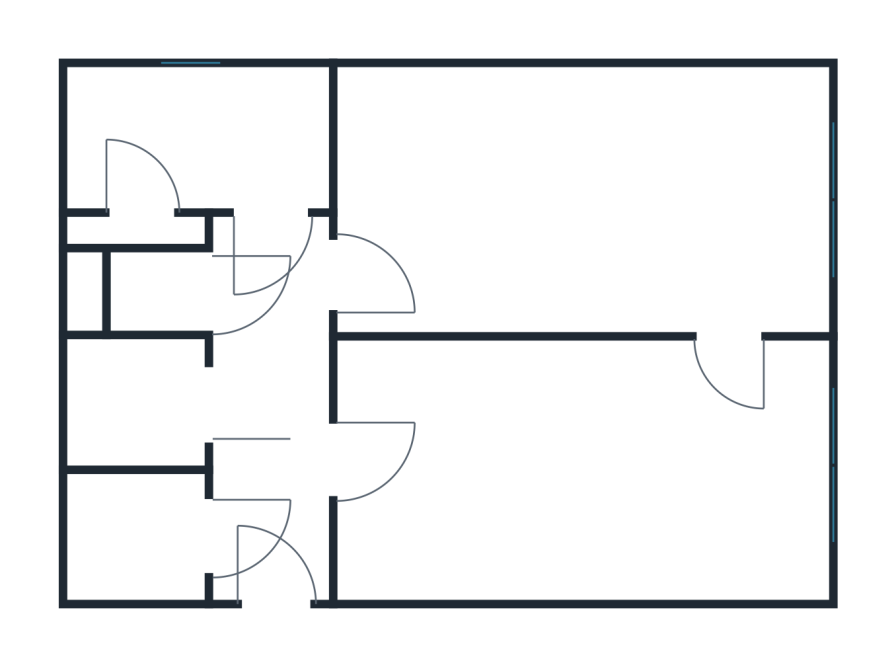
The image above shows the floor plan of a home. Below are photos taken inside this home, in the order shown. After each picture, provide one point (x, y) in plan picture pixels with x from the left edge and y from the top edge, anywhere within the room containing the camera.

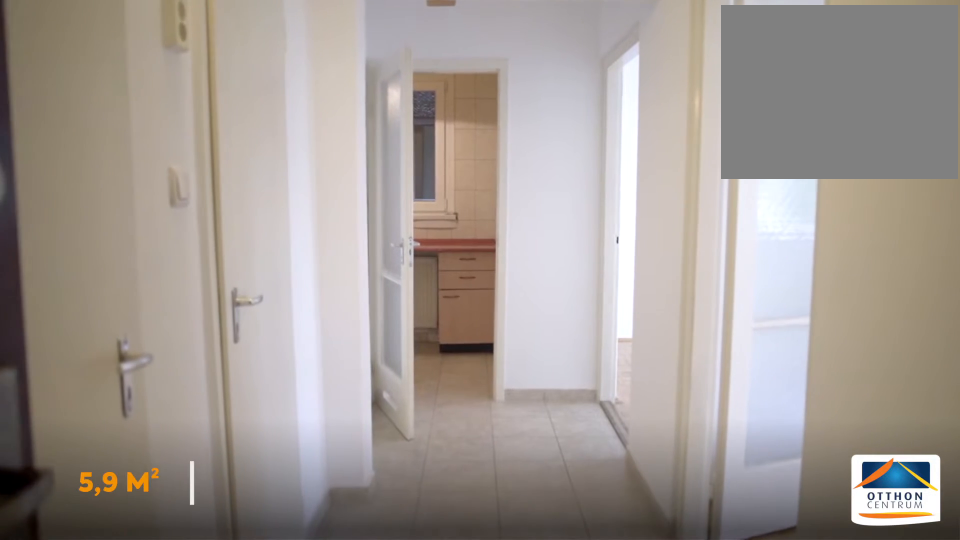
(276, 540)
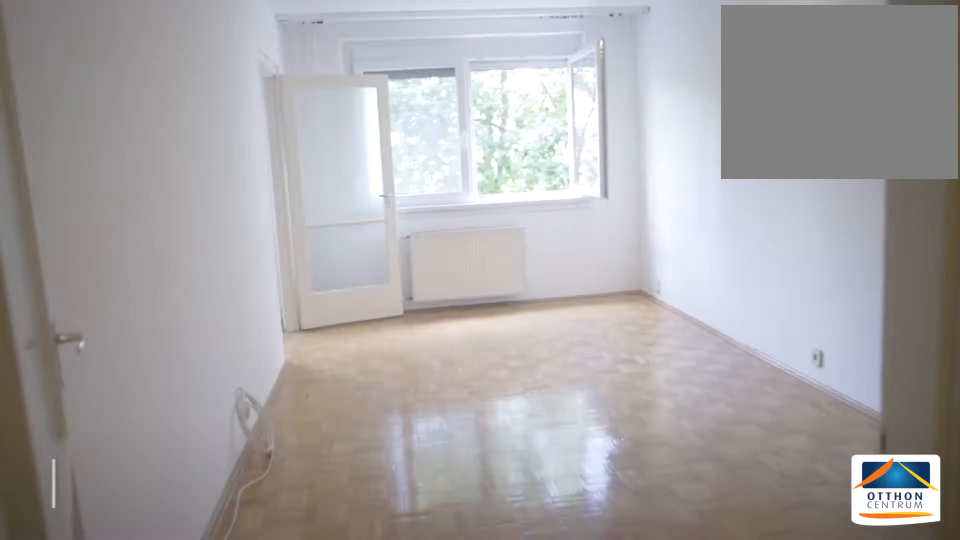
(276, 540)
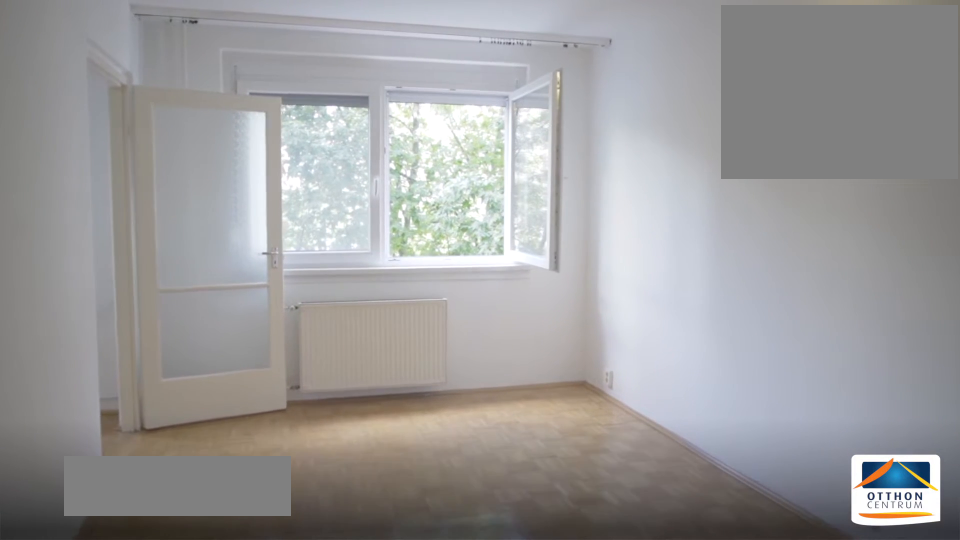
(565, 479)
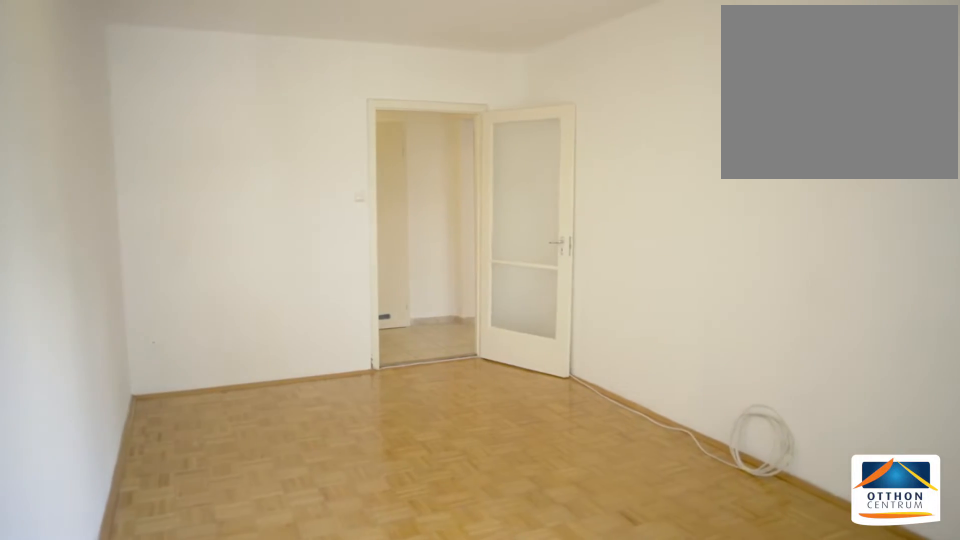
(565, 479)
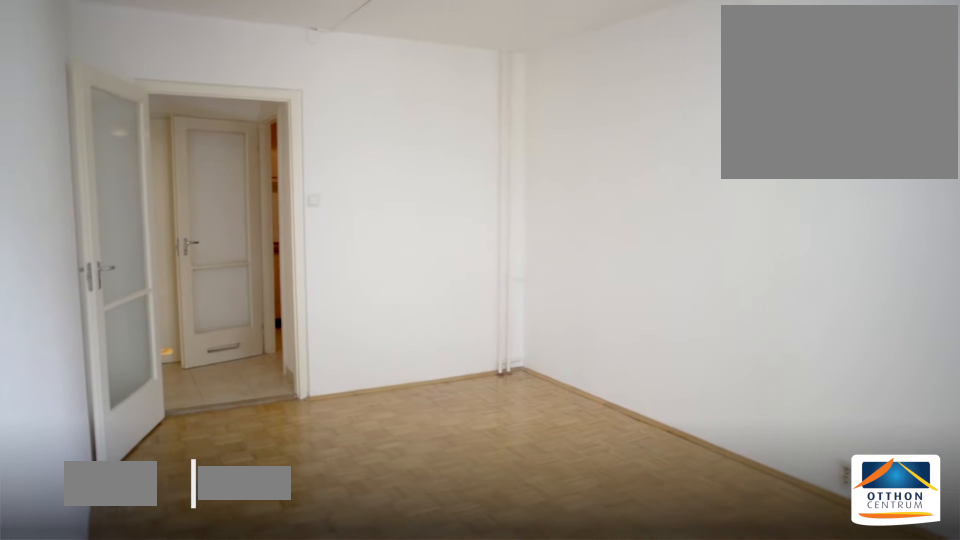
(601, 197)
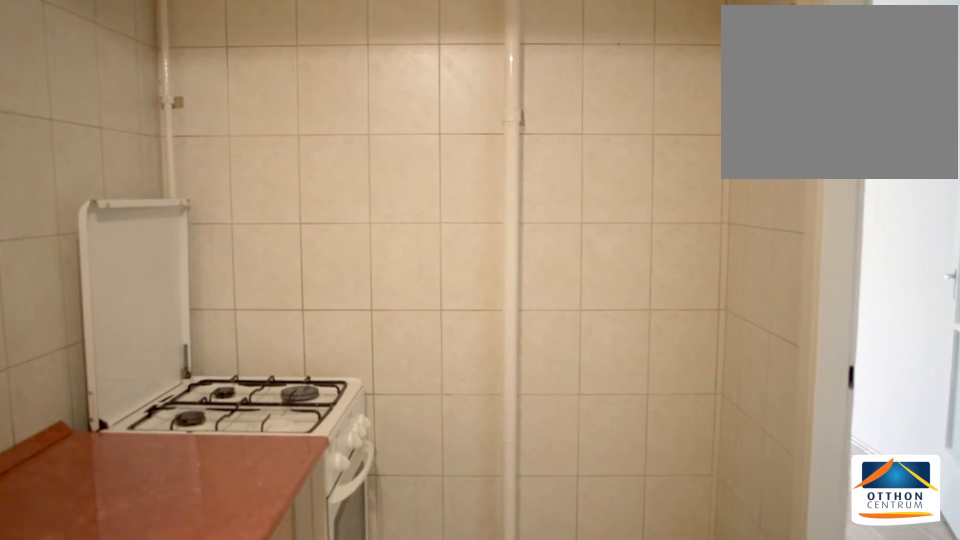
(214, 142)
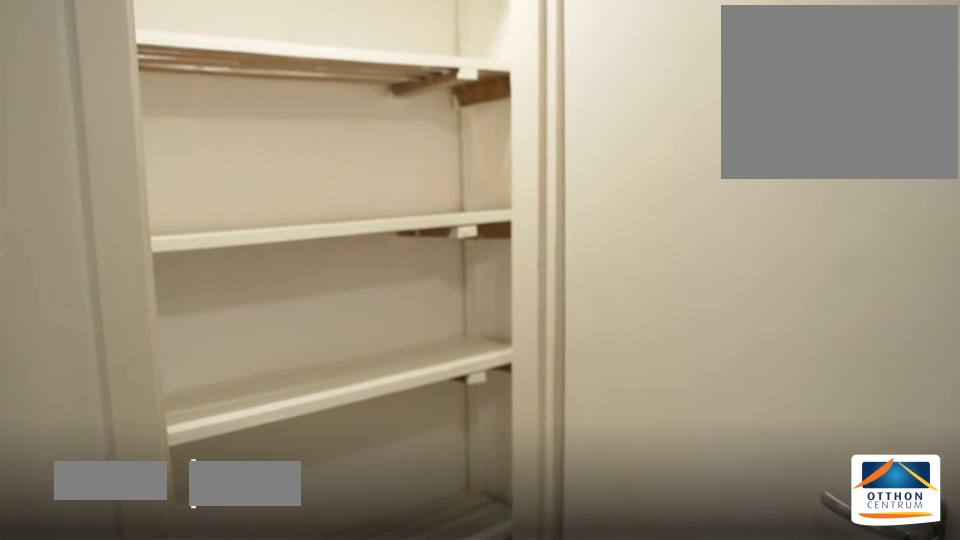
(148, 211)
